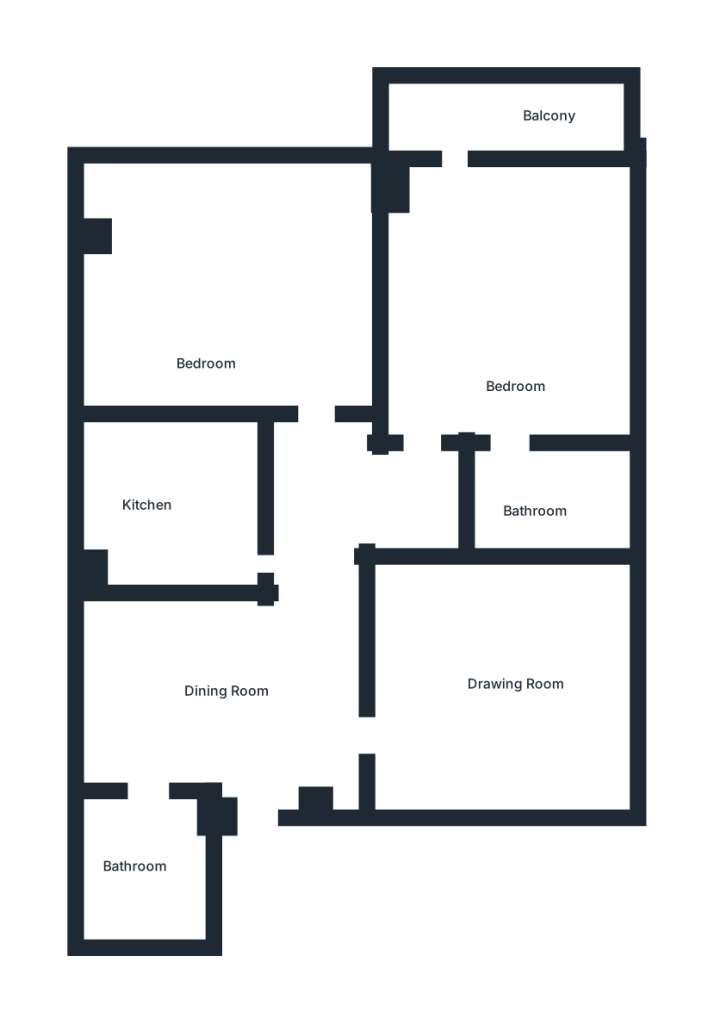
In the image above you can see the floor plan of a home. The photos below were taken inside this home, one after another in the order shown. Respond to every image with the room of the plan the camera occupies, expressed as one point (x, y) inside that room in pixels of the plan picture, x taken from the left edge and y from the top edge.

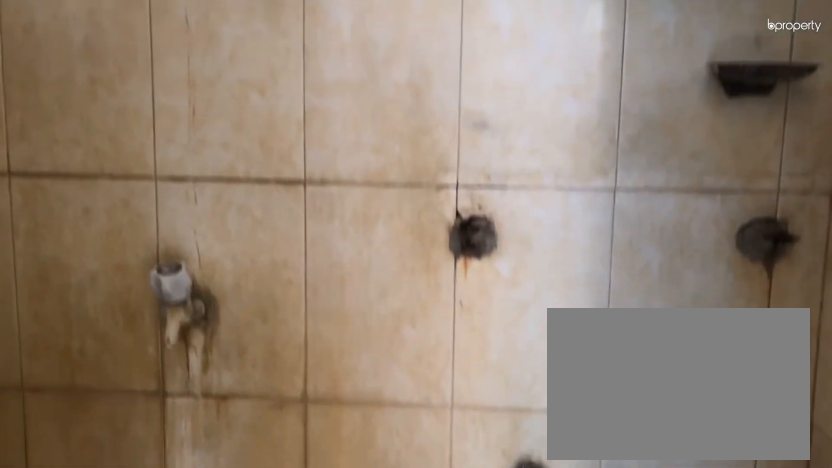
(555, 503)
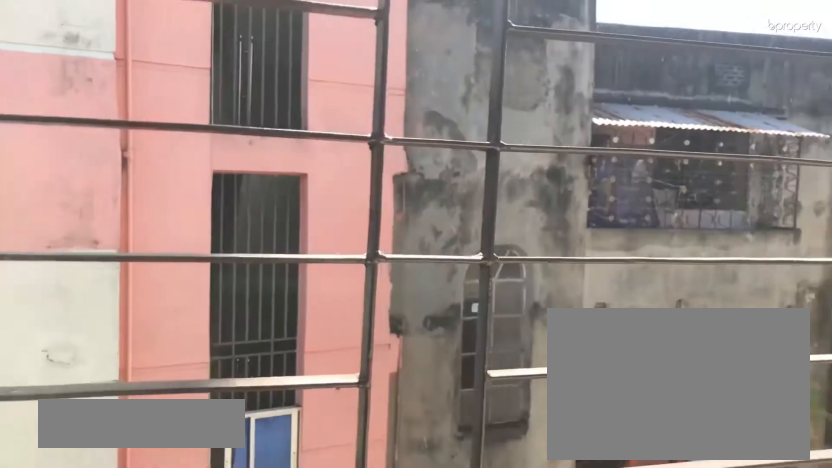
(495, 118)
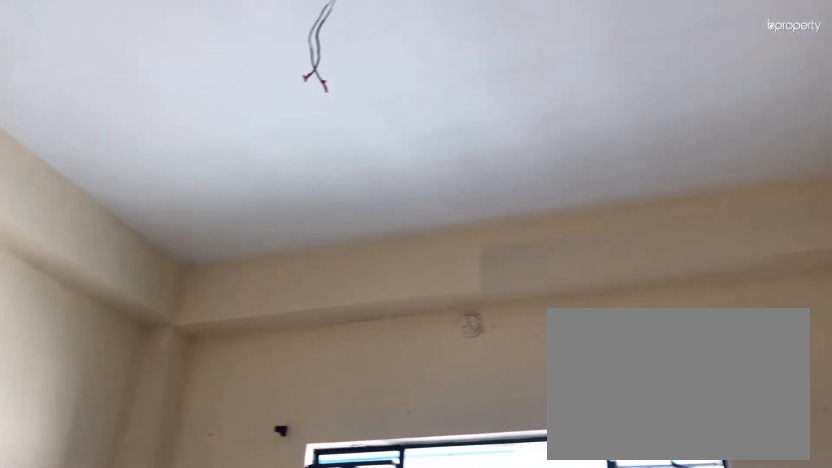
(501, 670)
